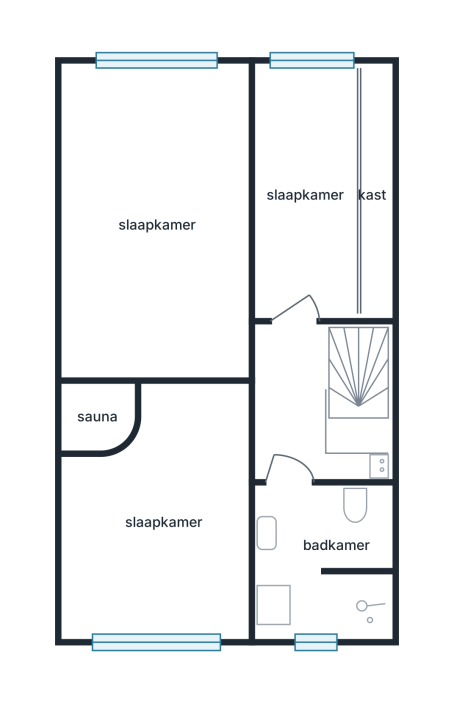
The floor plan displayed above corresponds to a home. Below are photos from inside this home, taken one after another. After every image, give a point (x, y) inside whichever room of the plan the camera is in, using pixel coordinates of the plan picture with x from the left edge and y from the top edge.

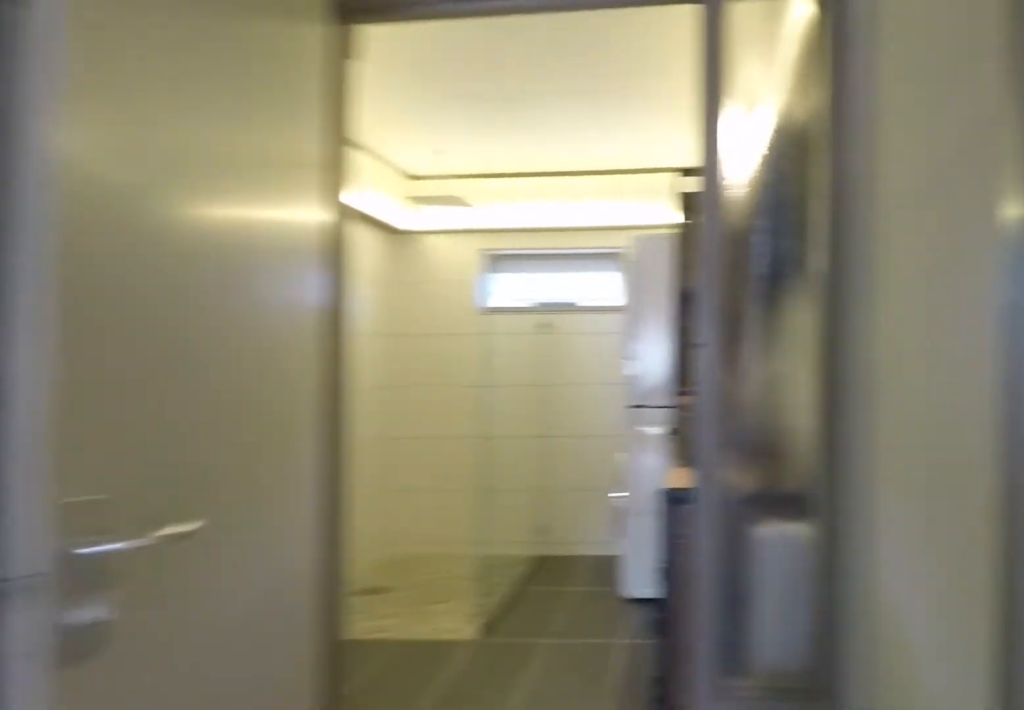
(297, 407)
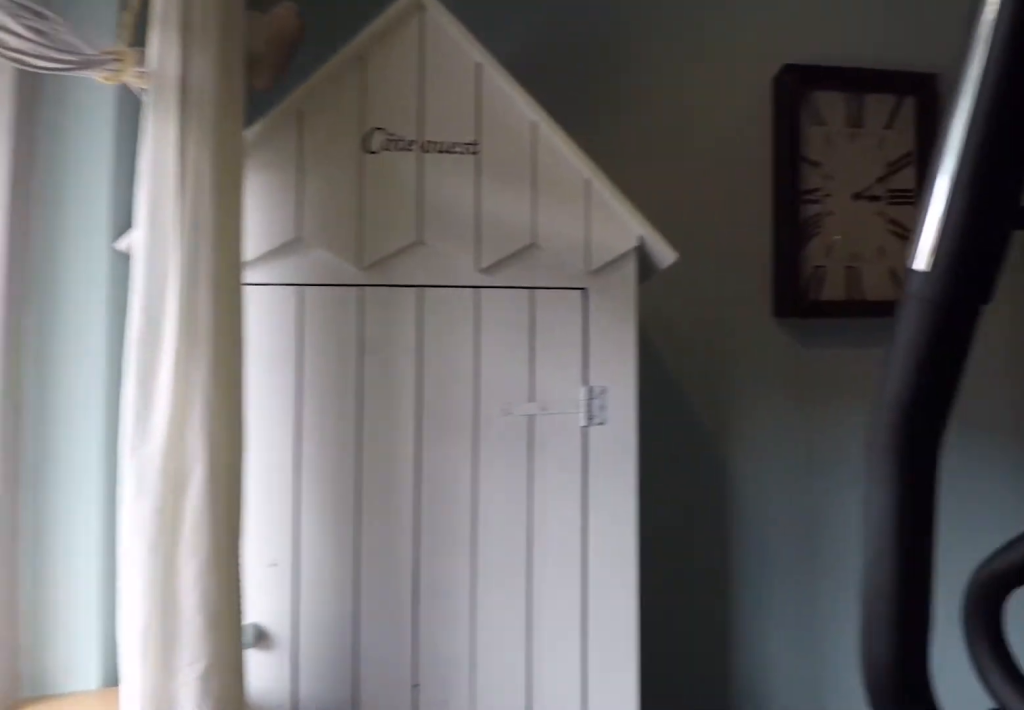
(163, 520)
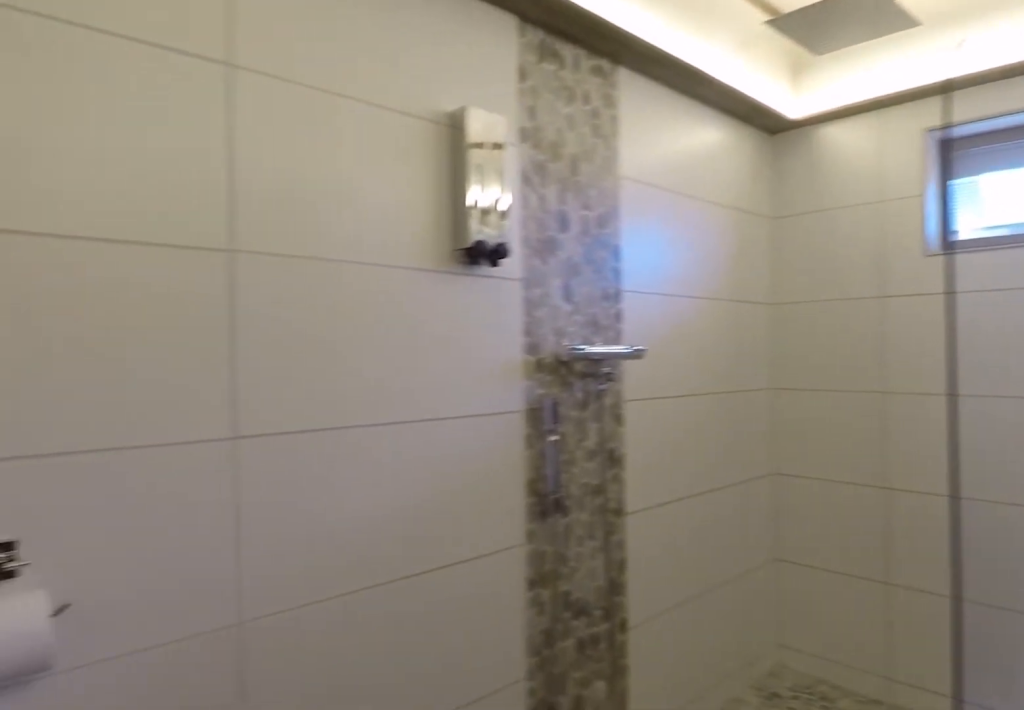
(320, 559)
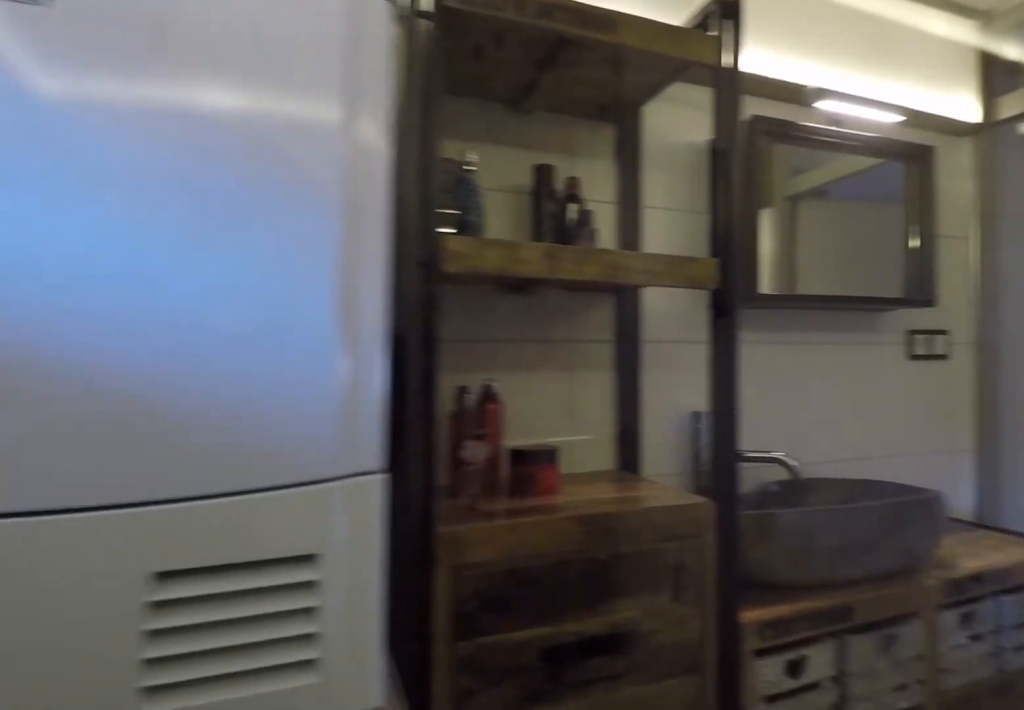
(320, 559)
